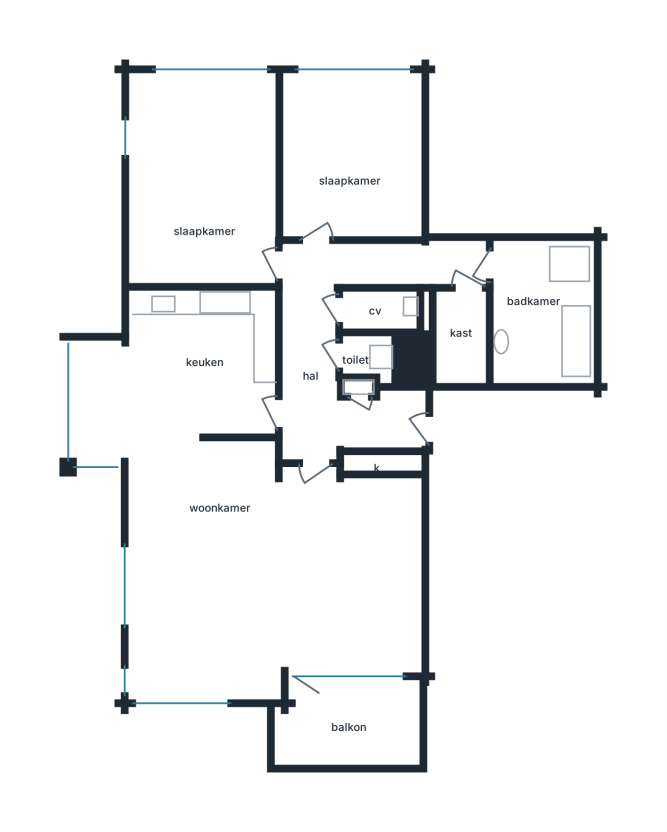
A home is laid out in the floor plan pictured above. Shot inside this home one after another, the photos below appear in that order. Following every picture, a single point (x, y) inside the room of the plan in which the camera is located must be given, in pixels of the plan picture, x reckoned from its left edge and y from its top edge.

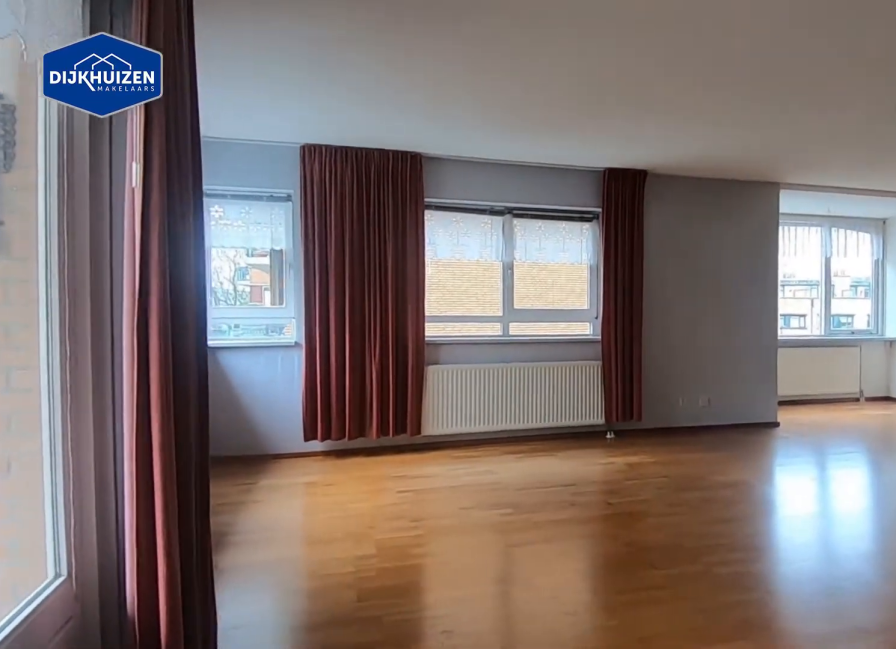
(201, 586)
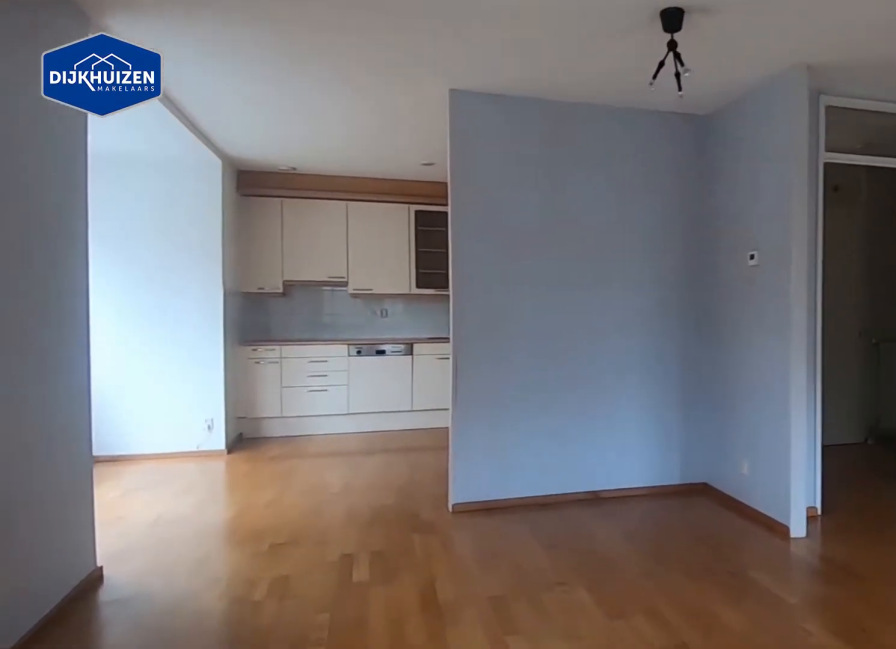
(201, 586)
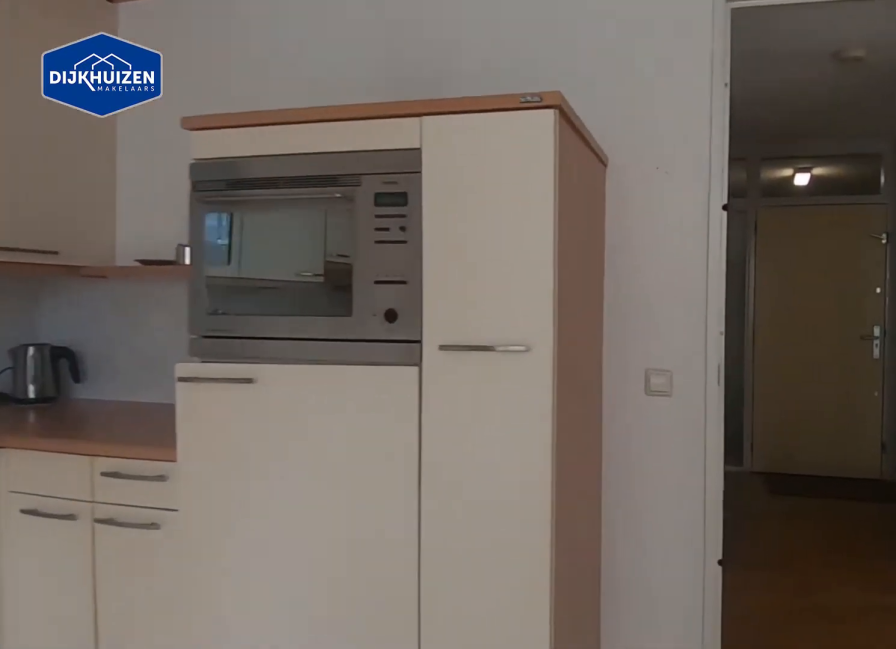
(263, 325)
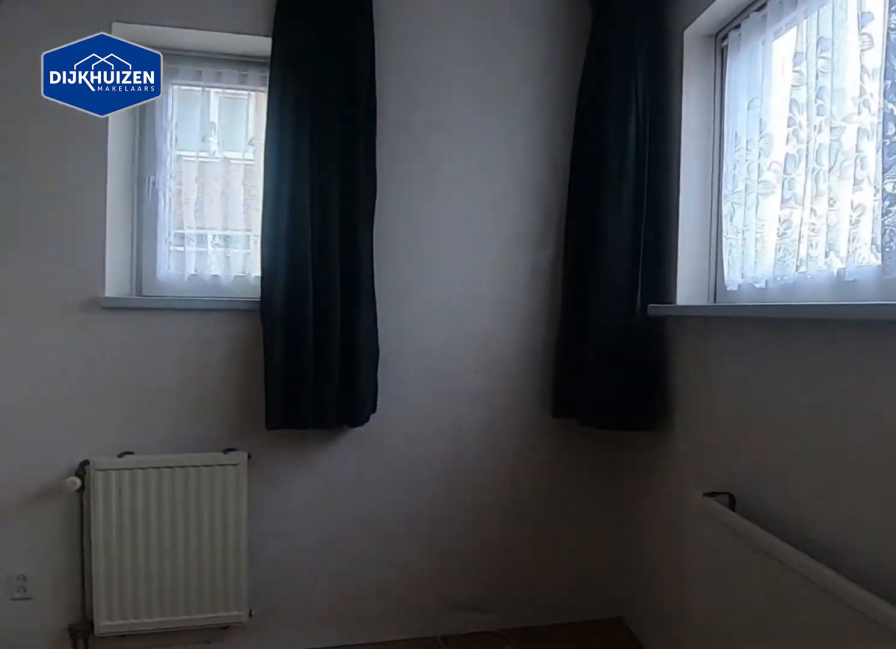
(207, 273)
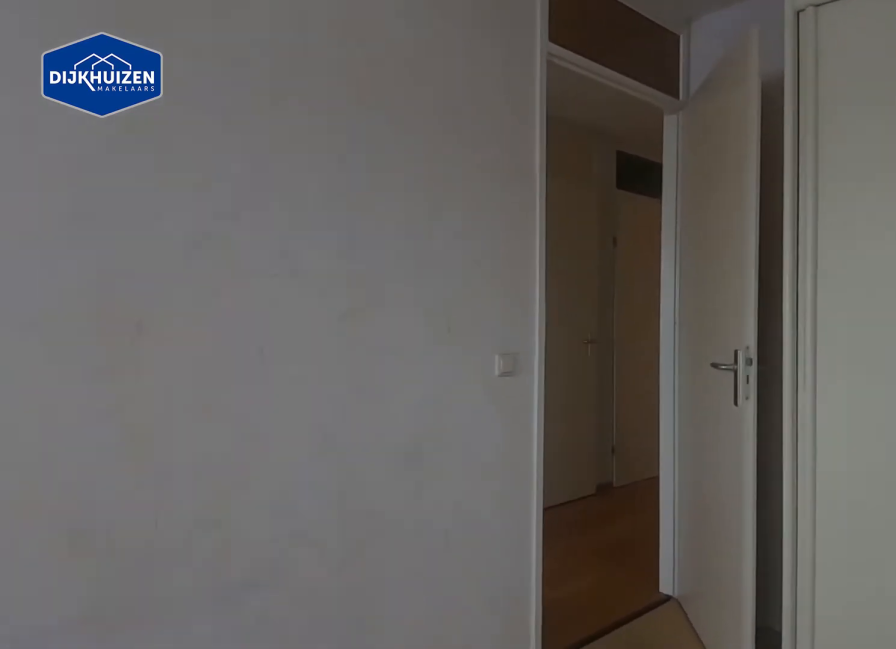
(207, 273)
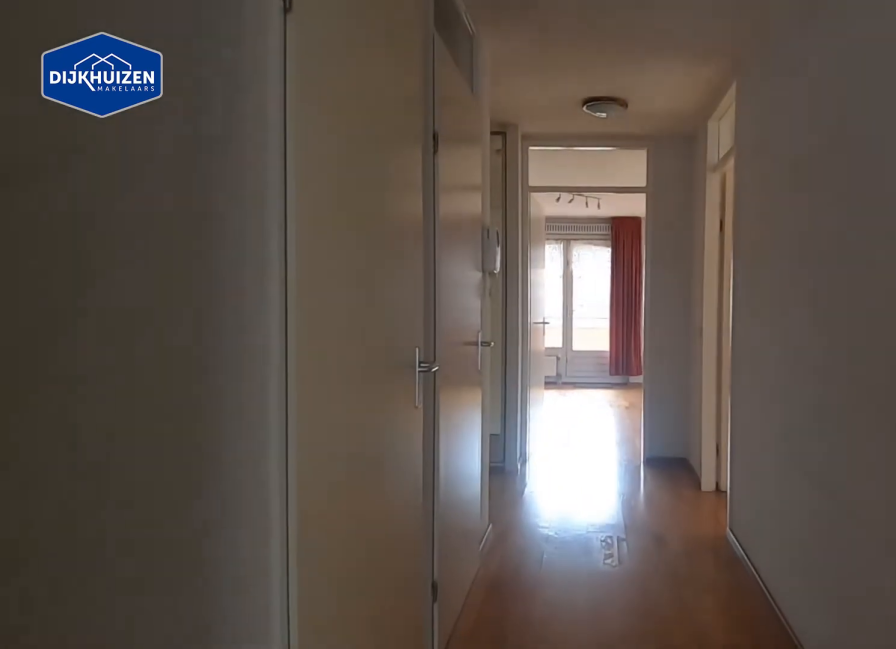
(383, 264)
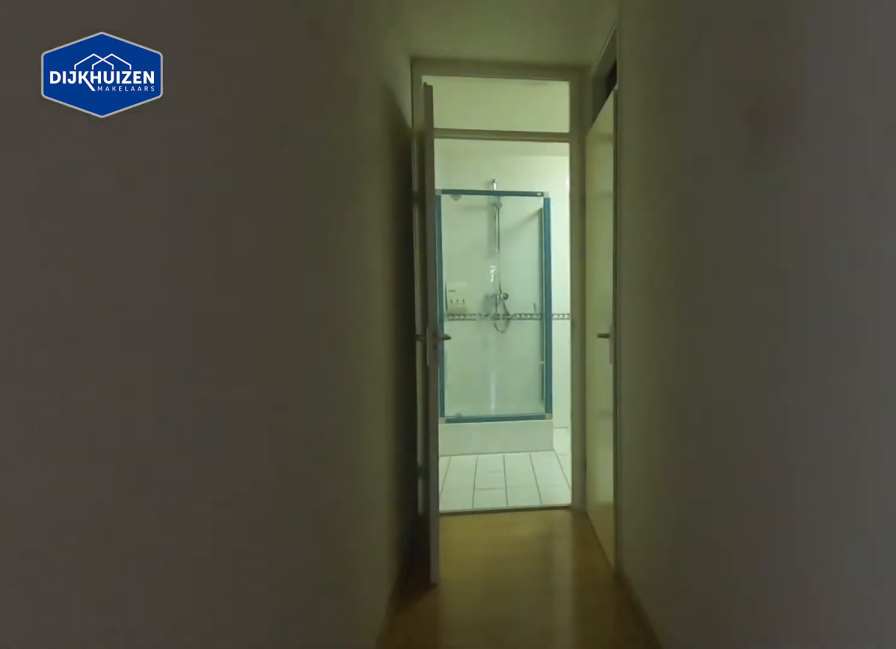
(314, 269)
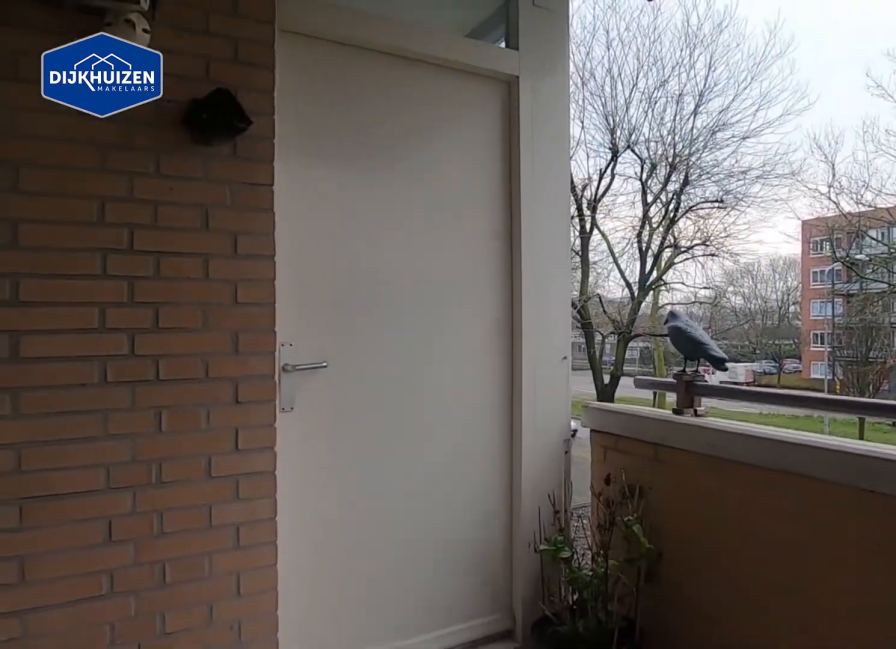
(321, 750)
